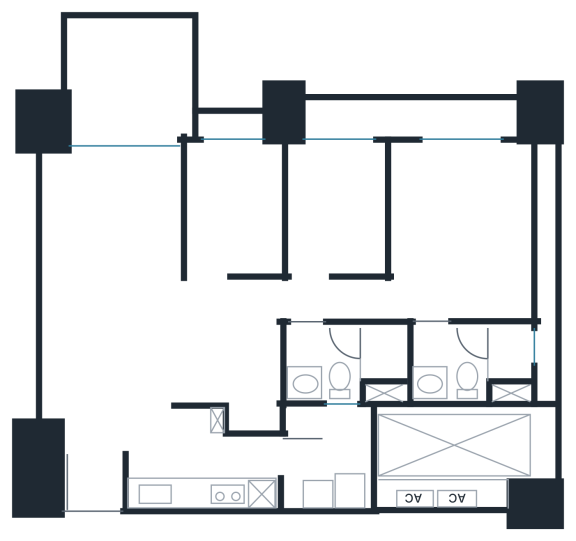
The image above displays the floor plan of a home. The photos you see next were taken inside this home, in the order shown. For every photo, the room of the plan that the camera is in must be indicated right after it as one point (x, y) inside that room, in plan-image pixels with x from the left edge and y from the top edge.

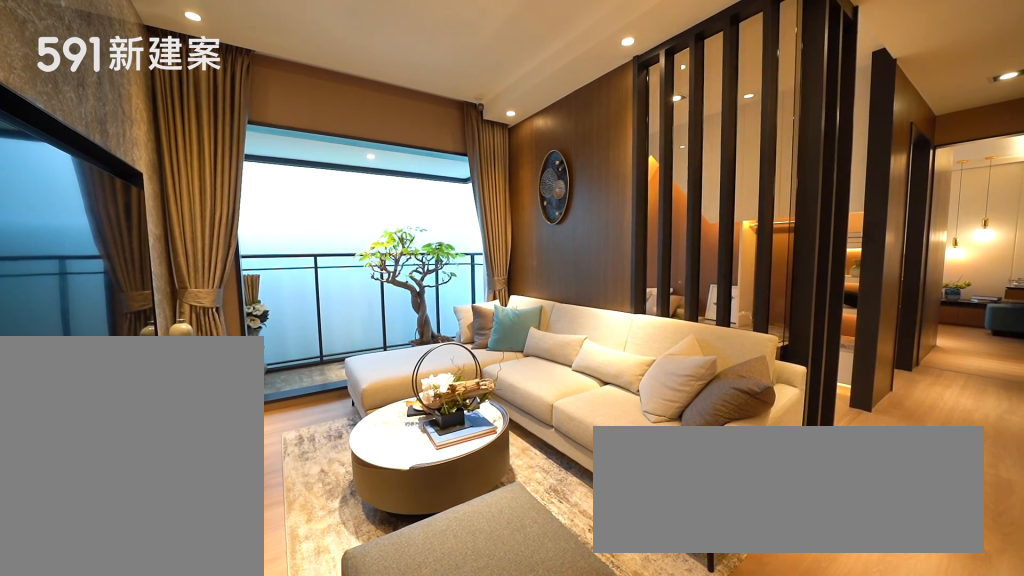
(114, 219)
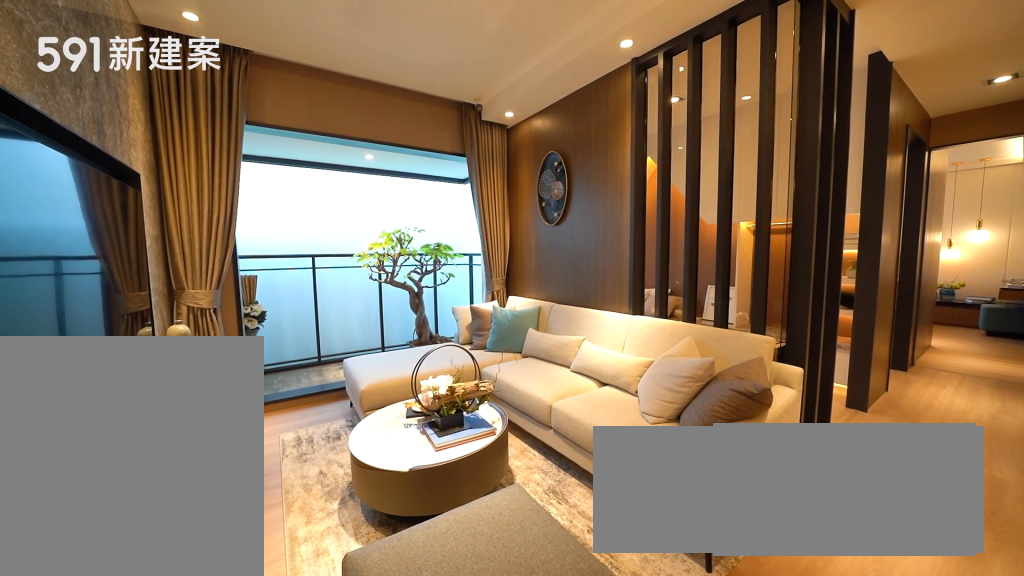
(114, 219)
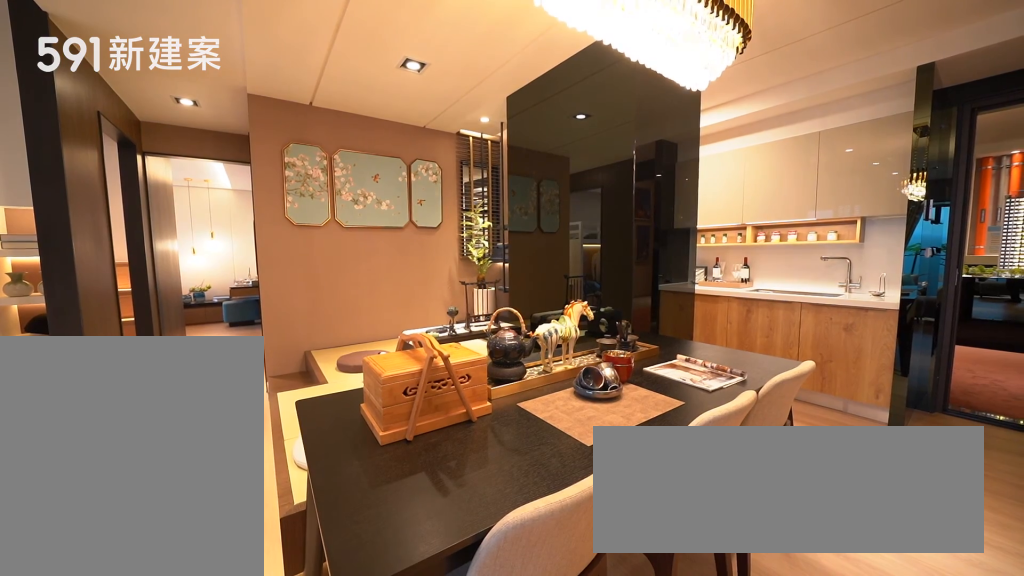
(187, 357)
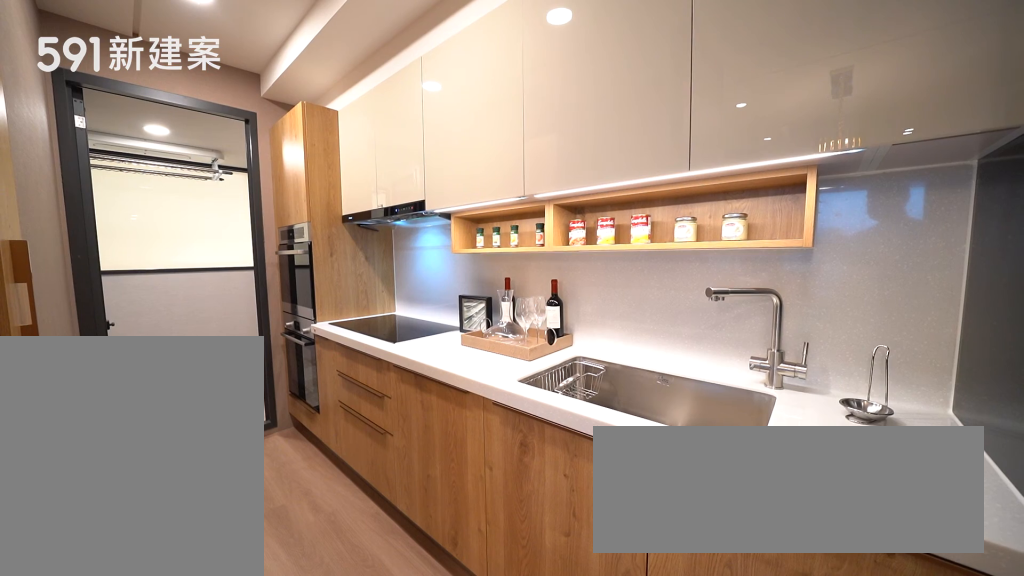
(209, 473)
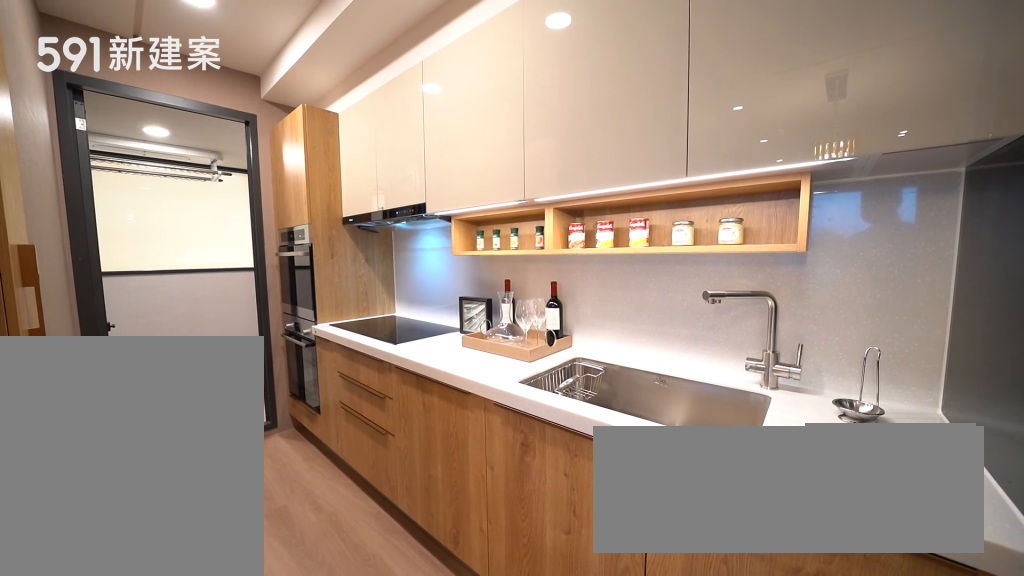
(209, 473)
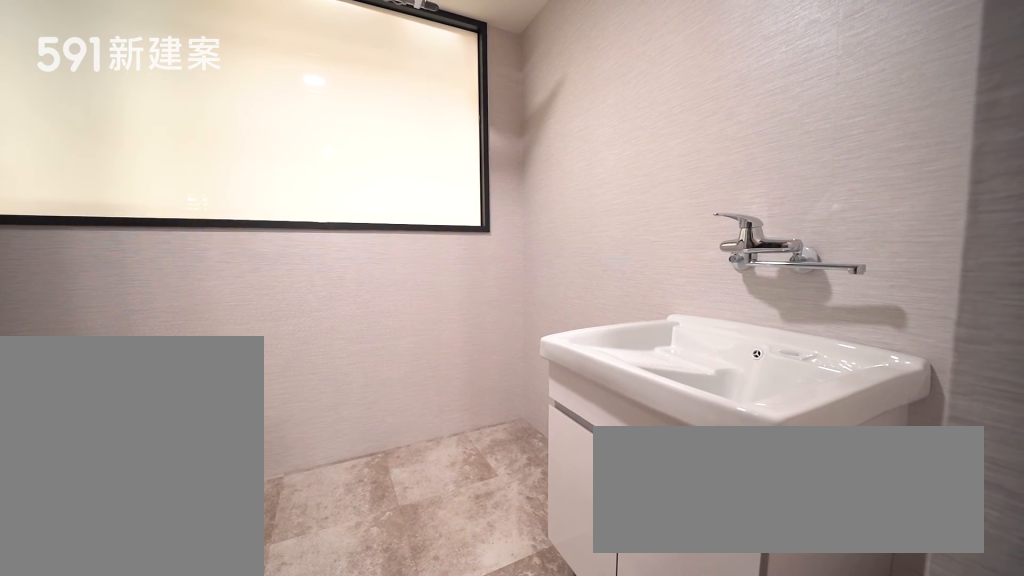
(333, 456)
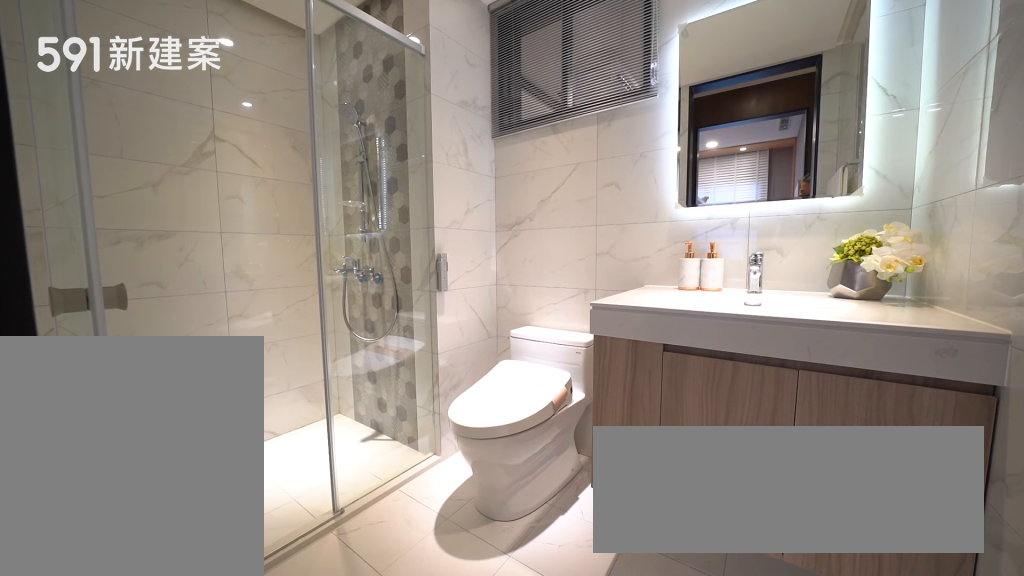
(349, 365)
